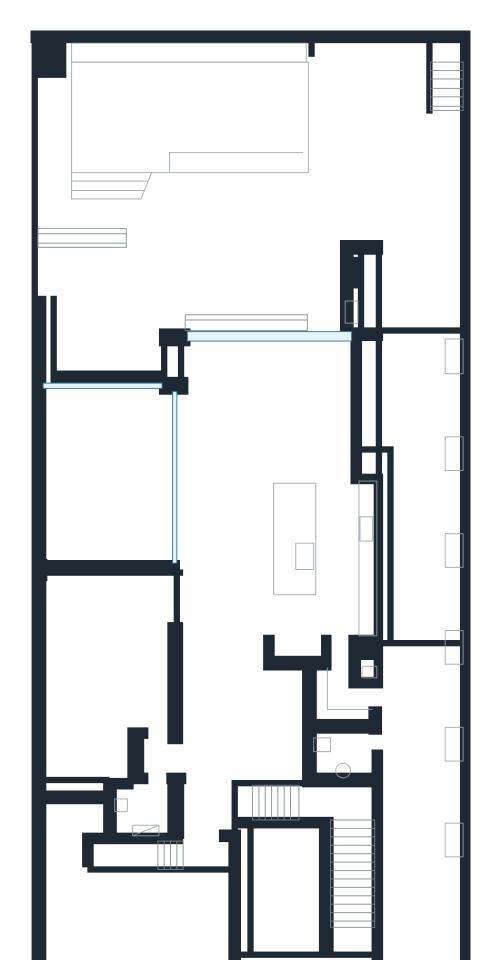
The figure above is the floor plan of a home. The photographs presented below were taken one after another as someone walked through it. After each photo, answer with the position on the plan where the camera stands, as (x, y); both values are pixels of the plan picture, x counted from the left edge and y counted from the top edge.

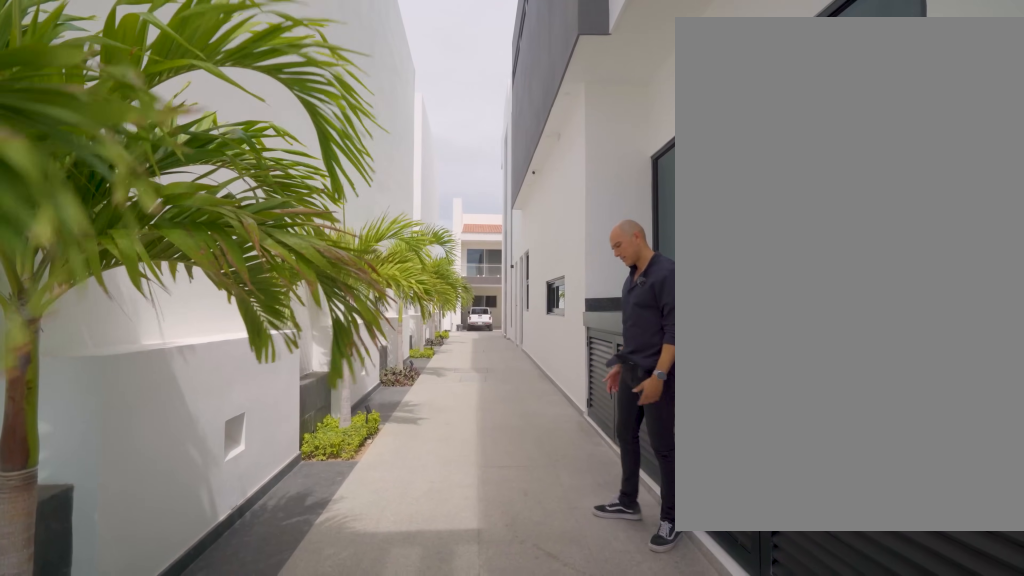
(424, 424)
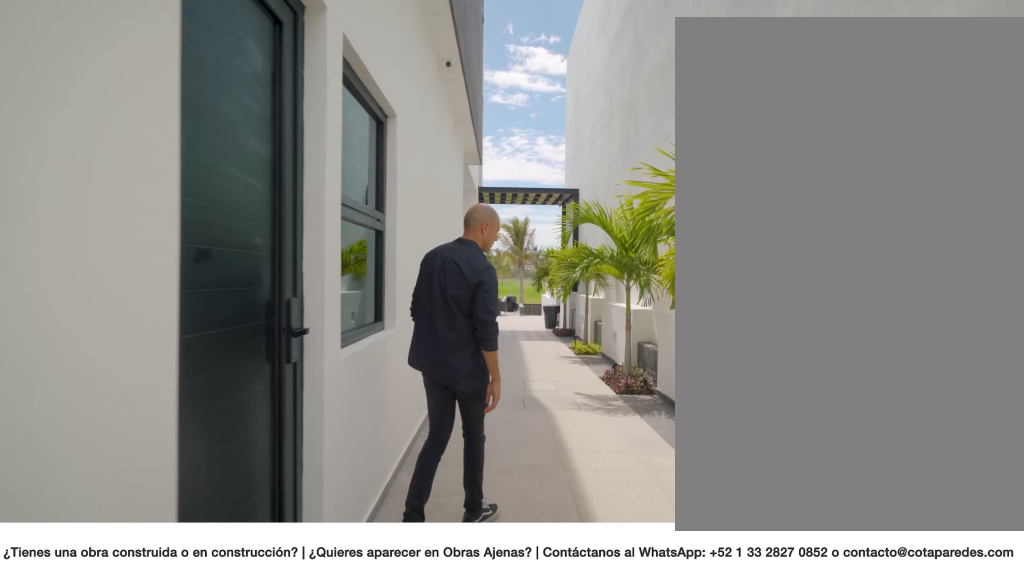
(427, 738)
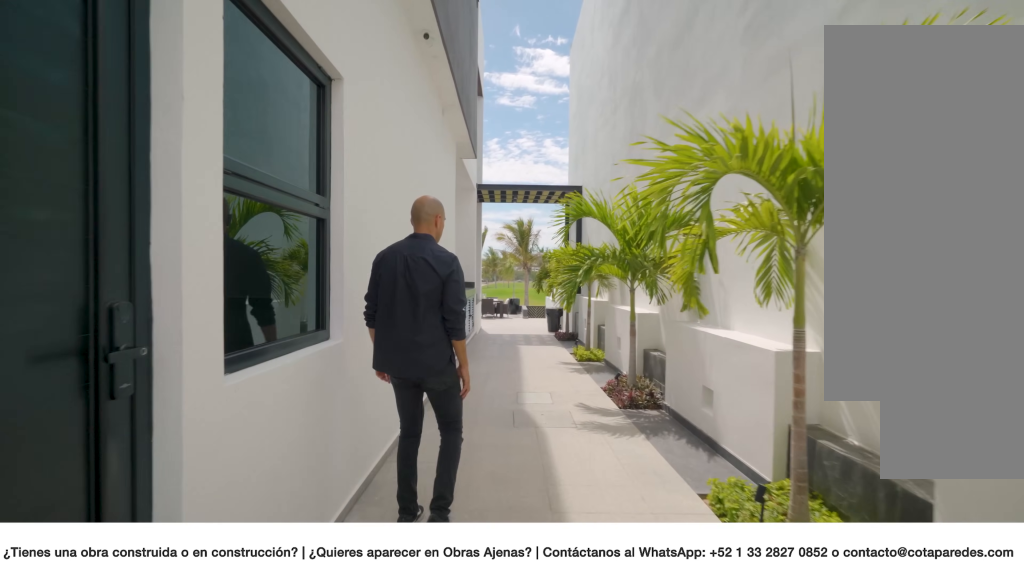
(427, 727)
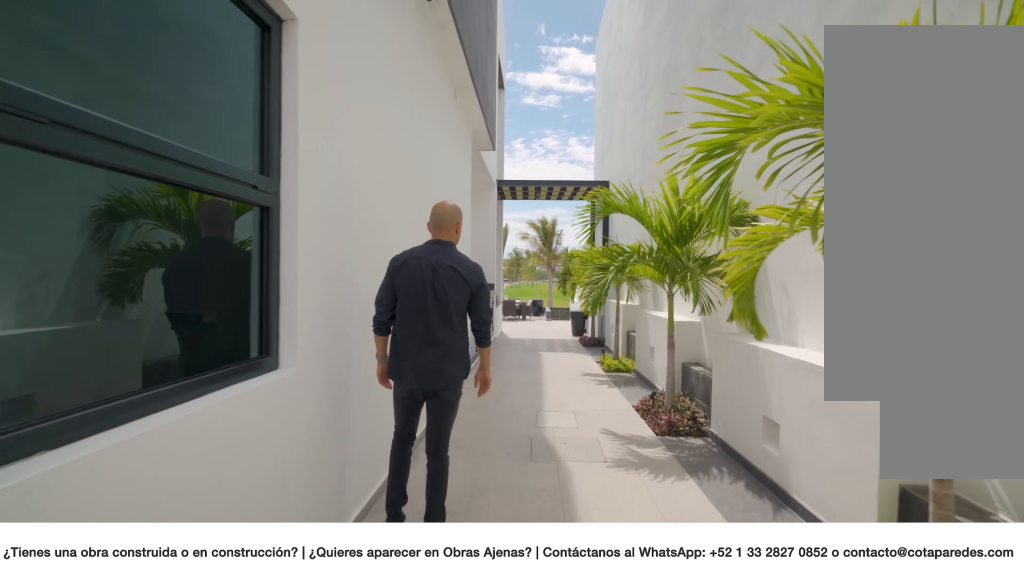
(423, 708)
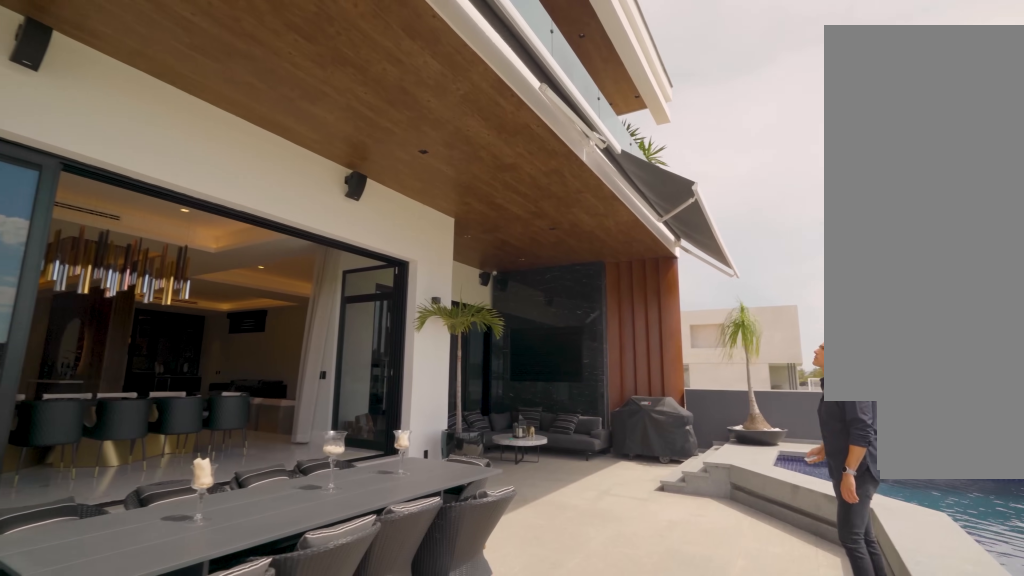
(327, 248)
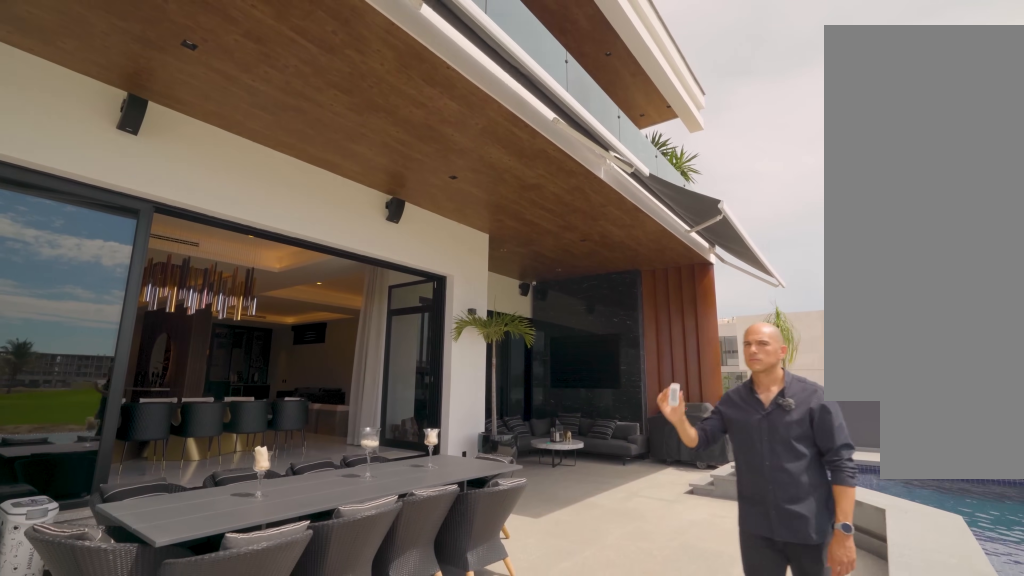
(327, 247)
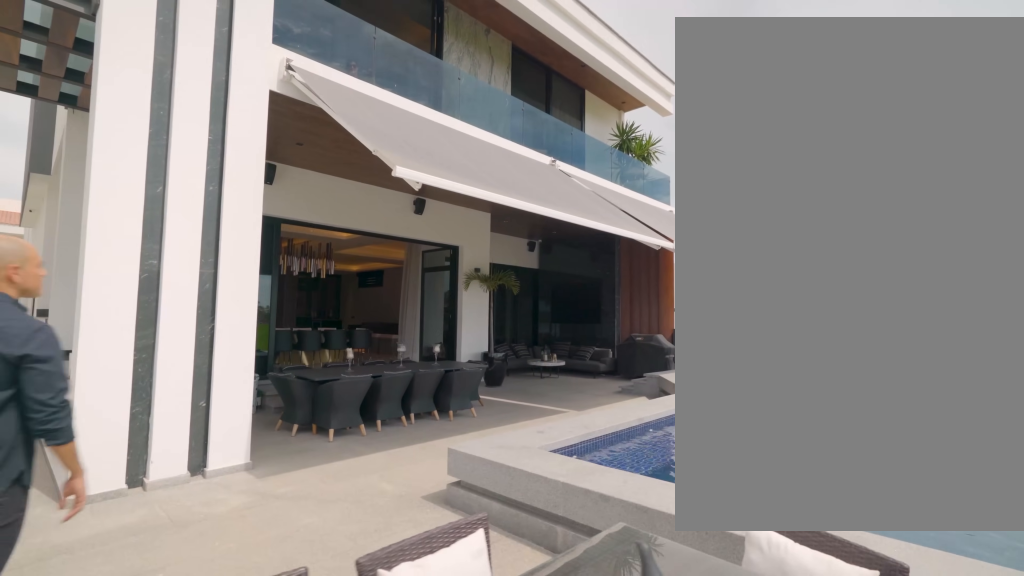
(348, 163)
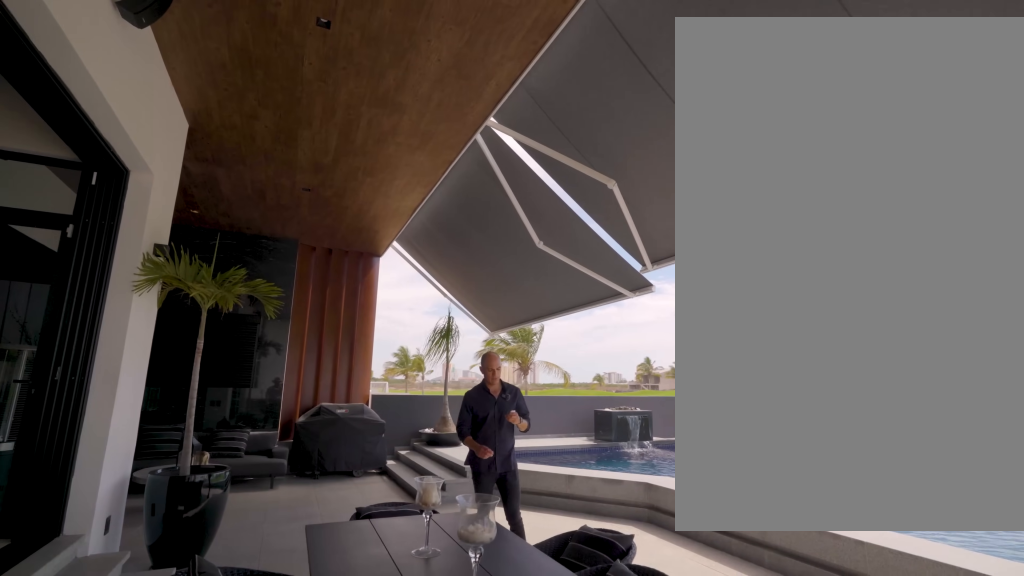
(335, 245)
